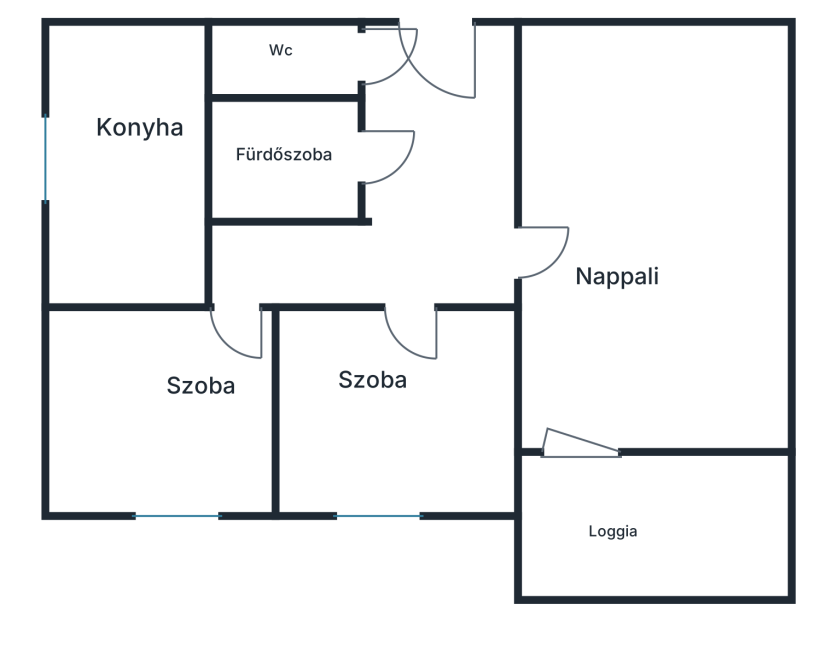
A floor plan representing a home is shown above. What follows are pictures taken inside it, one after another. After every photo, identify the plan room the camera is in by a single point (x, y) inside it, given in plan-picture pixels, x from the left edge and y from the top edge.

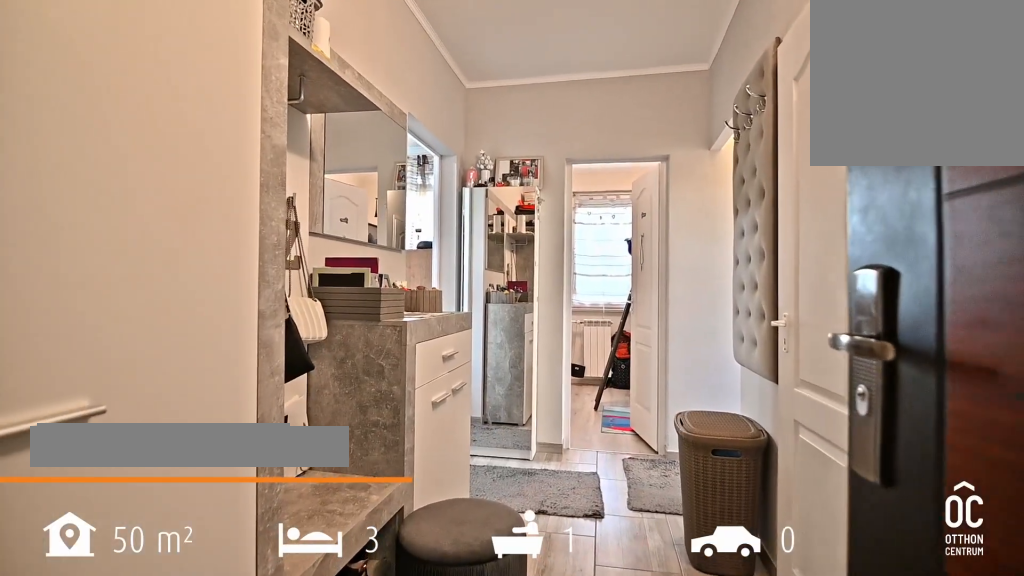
(437, 67)
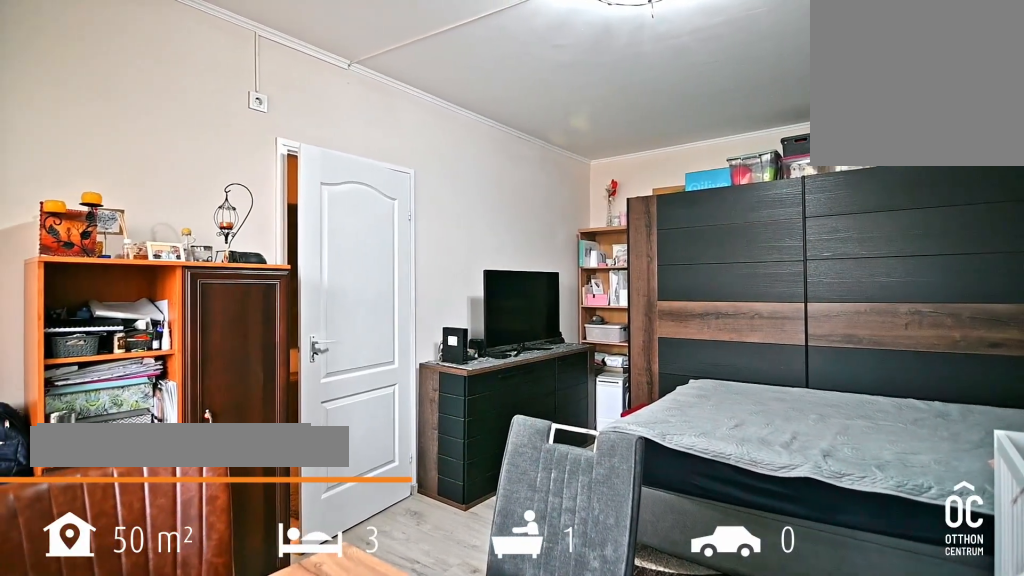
(658, 271)
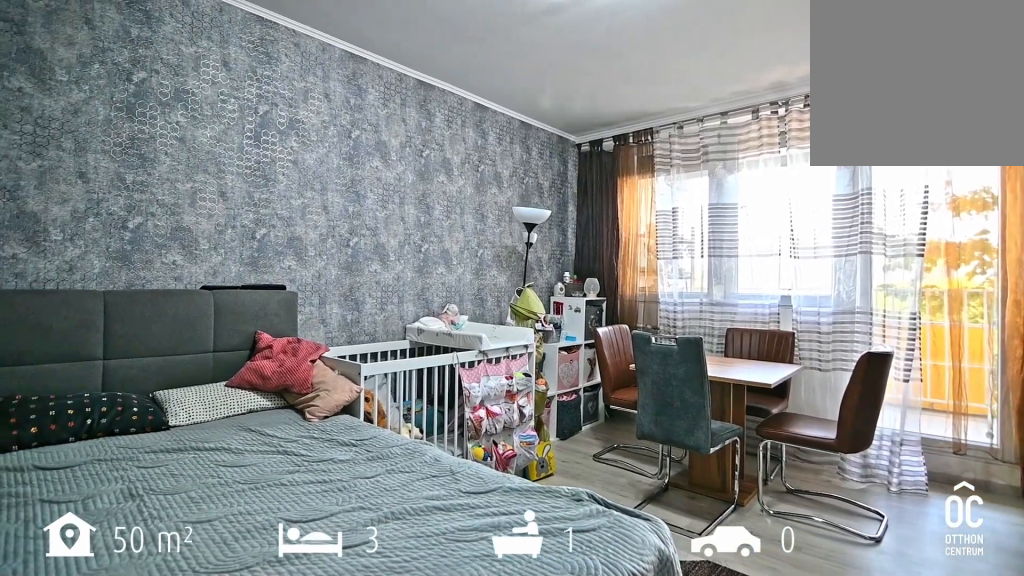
(658, 271)
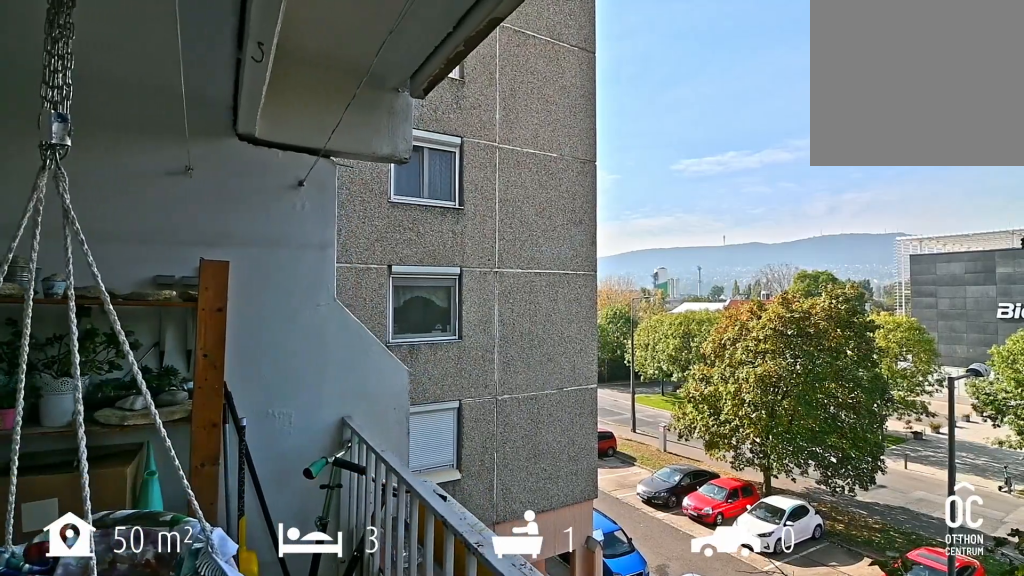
(658, 513)
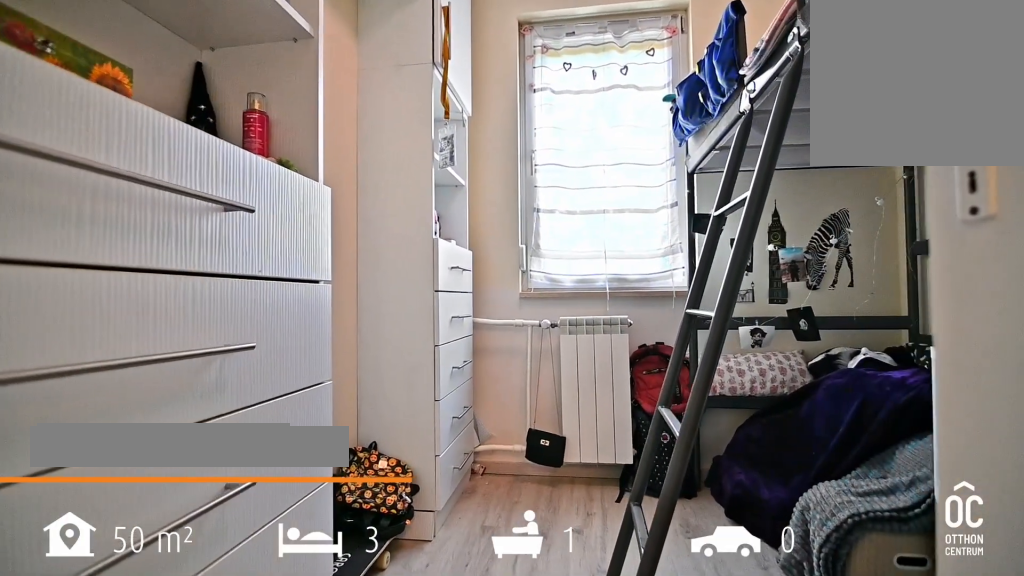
(392, 400)
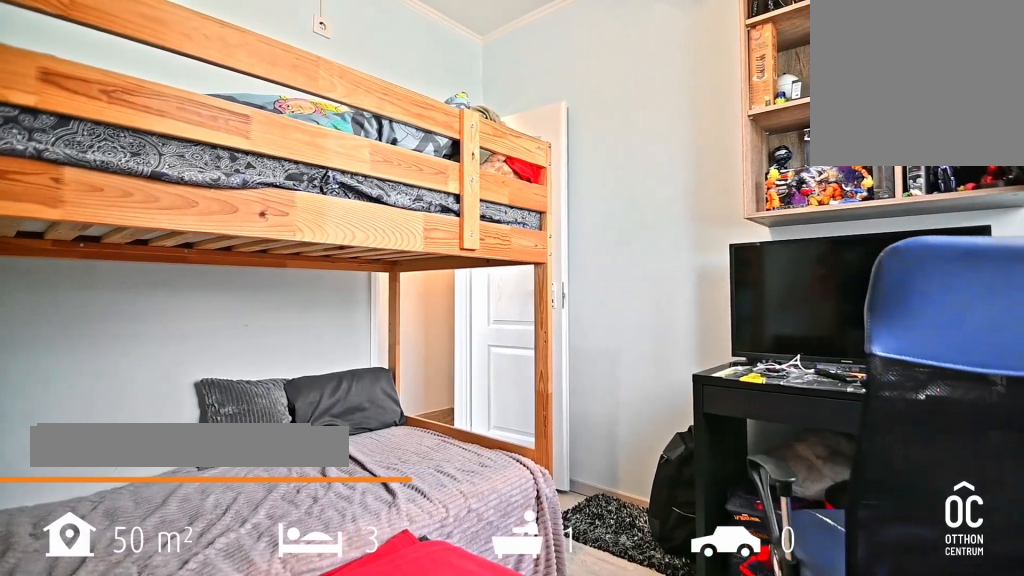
(154, 399)
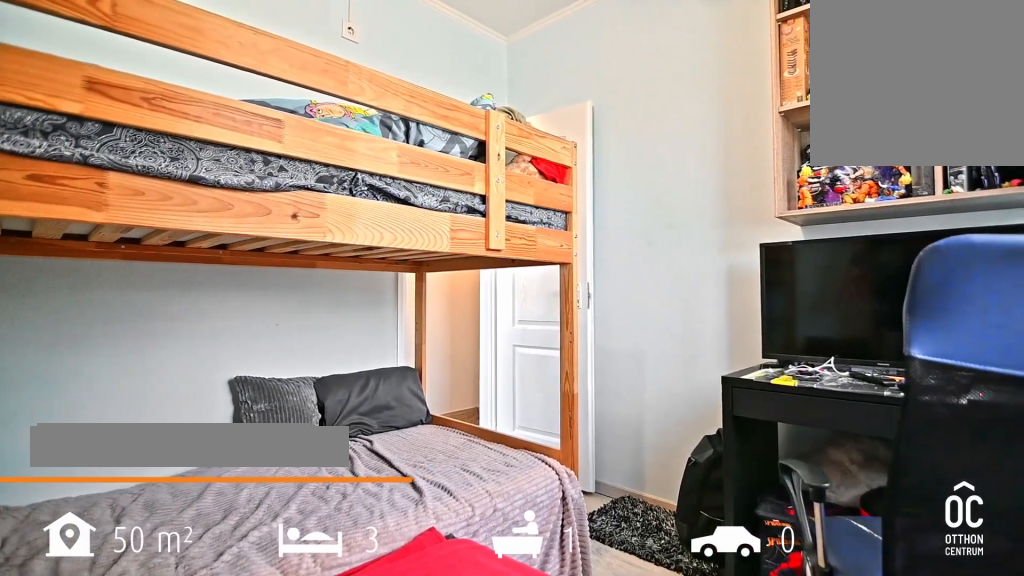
(154, 399)
